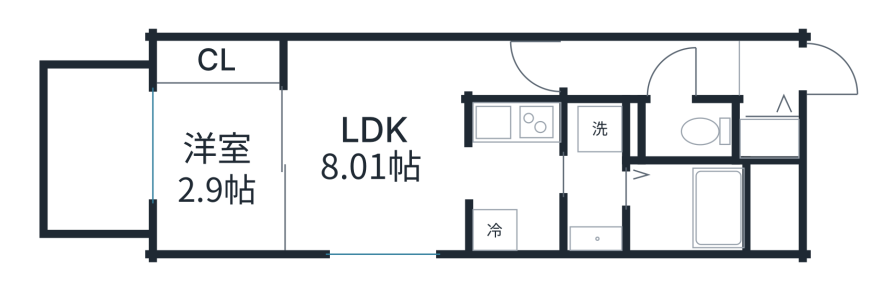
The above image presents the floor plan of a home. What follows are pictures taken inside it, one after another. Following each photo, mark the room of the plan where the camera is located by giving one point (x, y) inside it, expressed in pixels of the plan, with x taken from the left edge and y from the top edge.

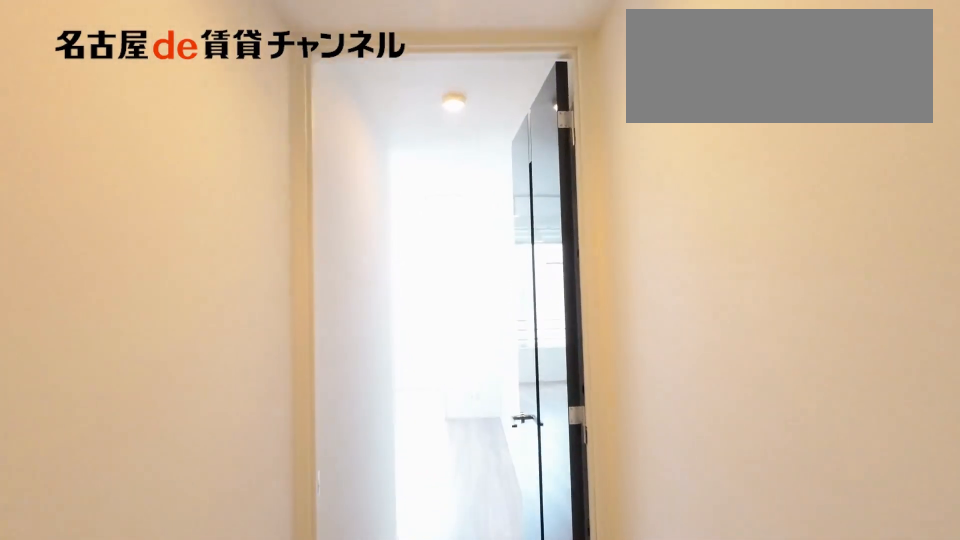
(769, 77)
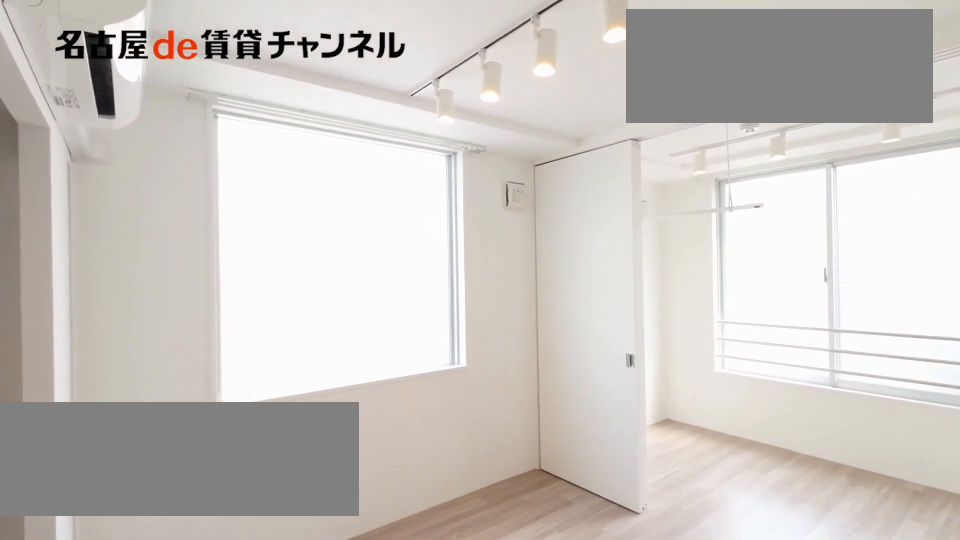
(390, 134)
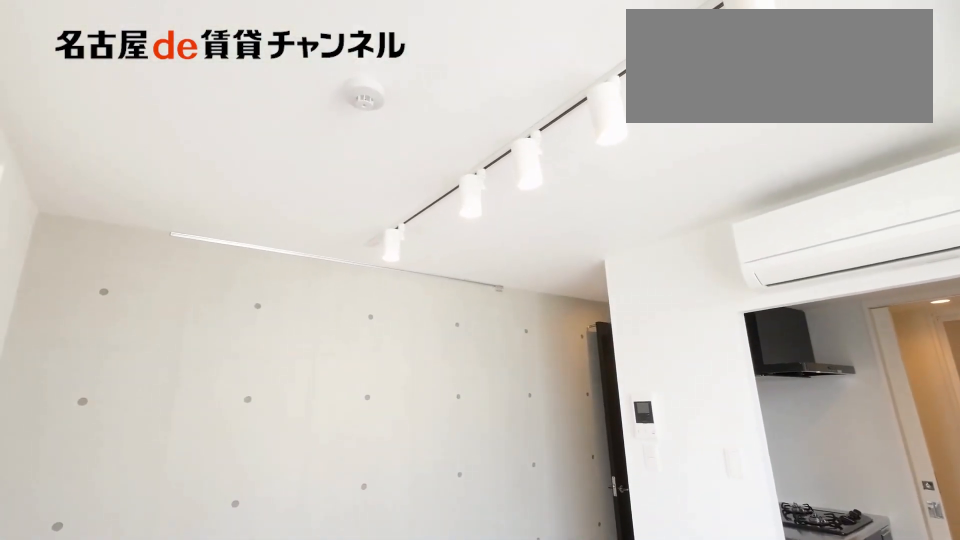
(390, 134)
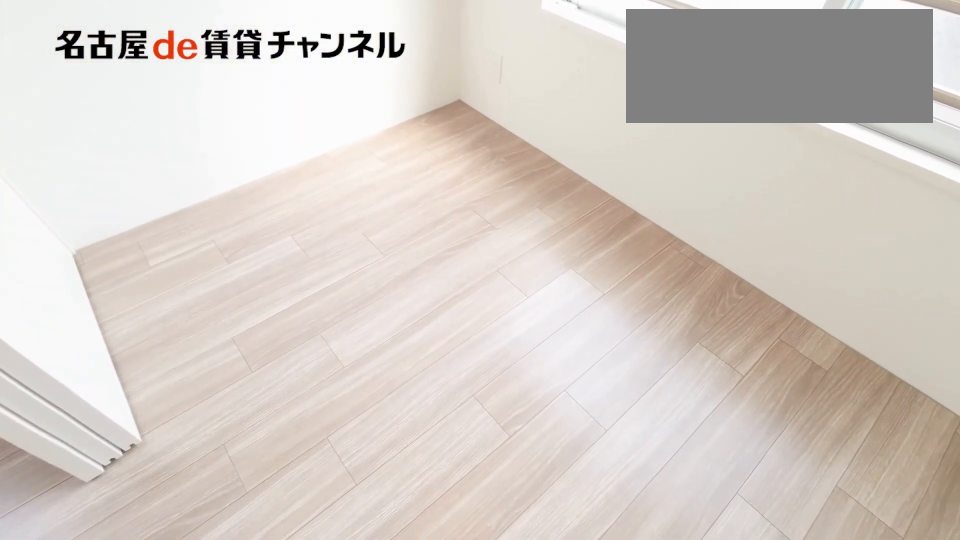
(216, 169)
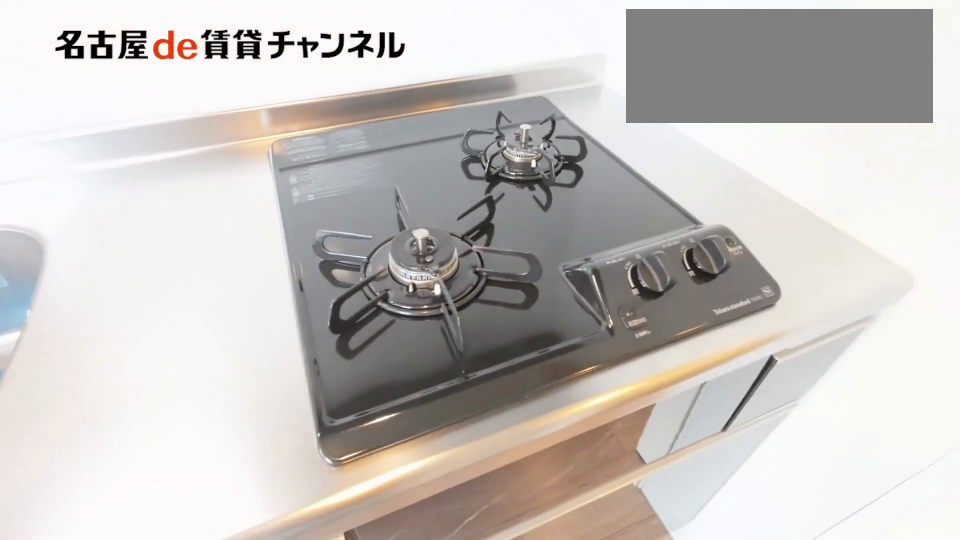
(516, 178)
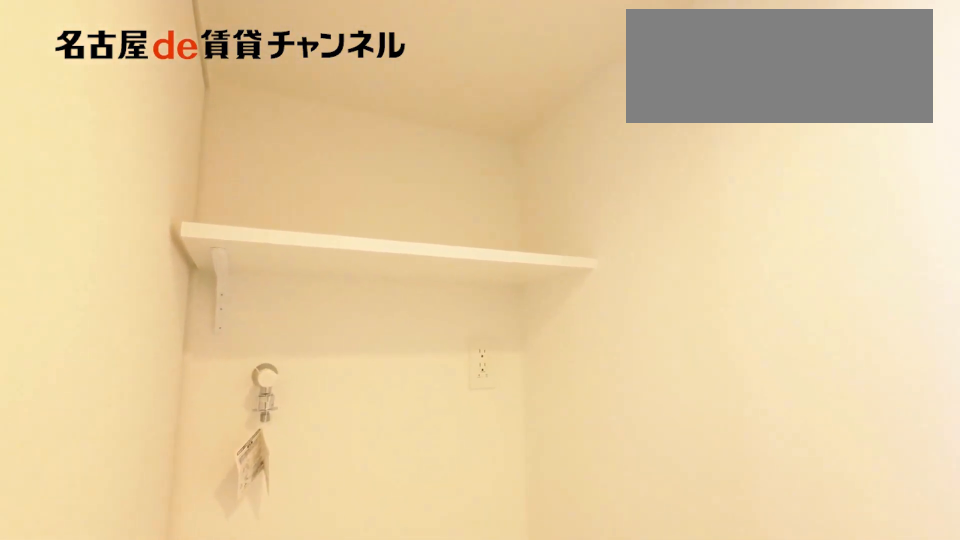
(593, 131)
